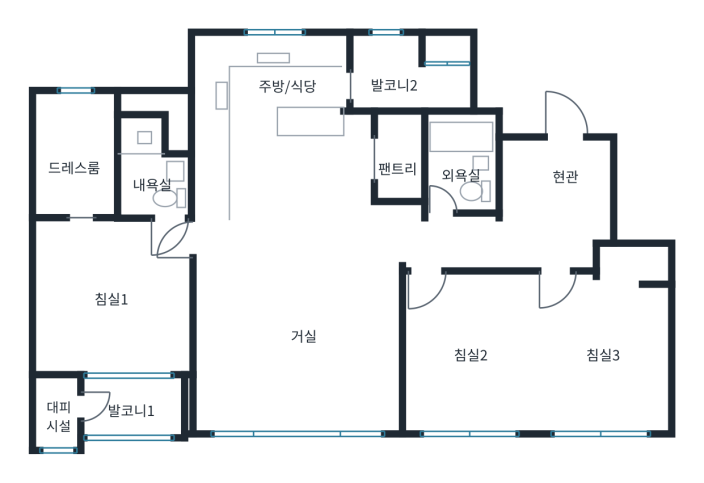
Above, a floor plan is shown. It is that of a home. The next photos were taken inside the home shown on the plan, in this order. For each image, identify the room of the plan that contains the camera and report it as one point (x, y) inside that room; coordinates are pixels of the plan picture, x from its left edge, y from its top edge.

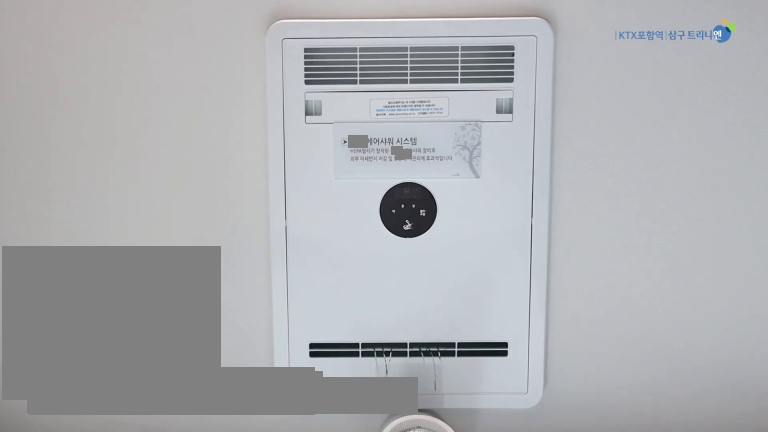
(555, 182)
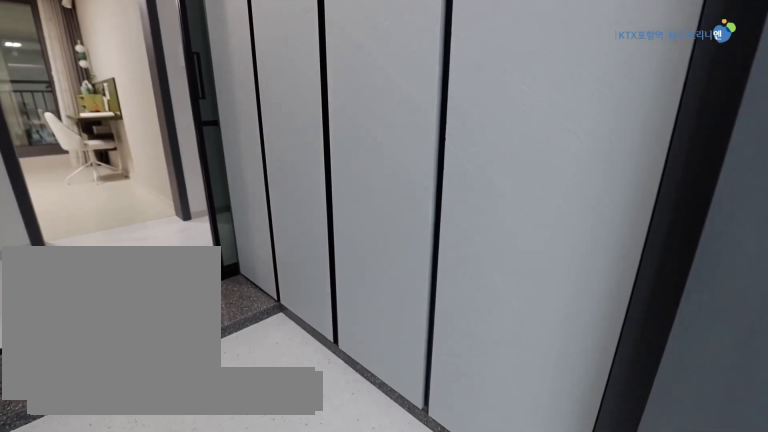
(554, 182)
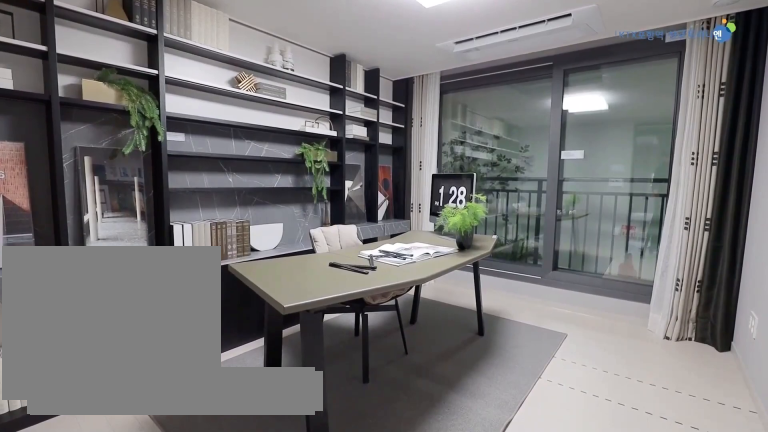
(472, 350)
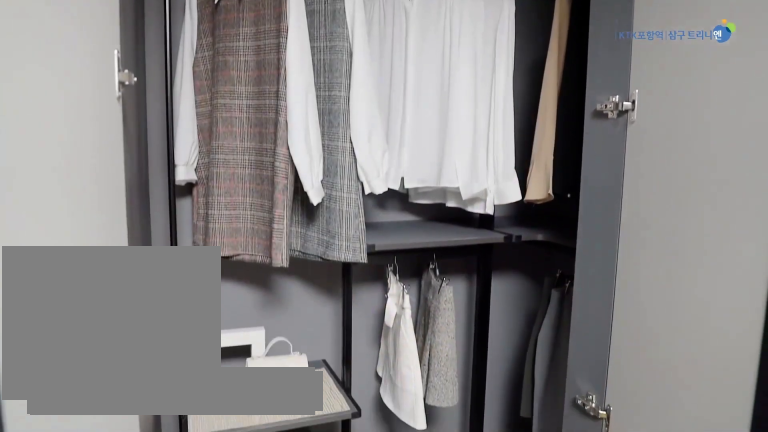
(604, 343)
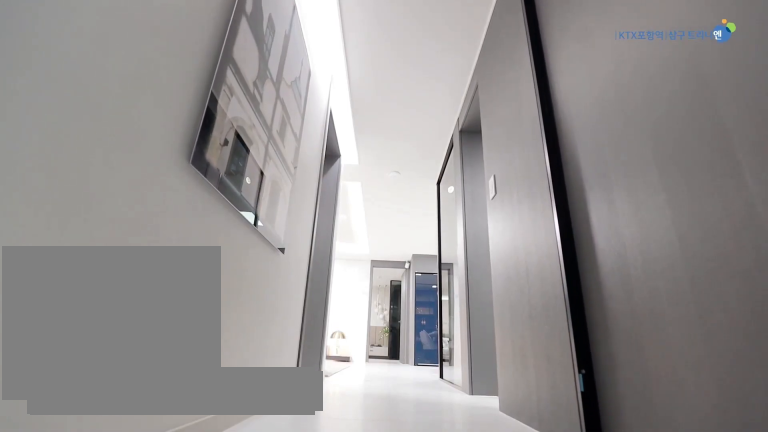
(492, 240)
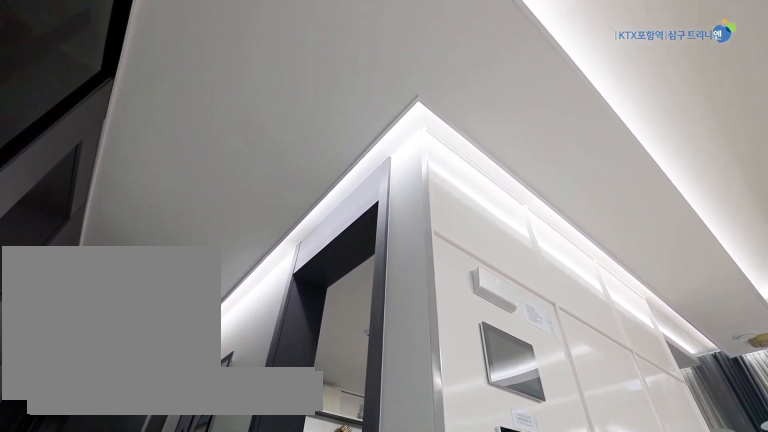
(493, 243)
